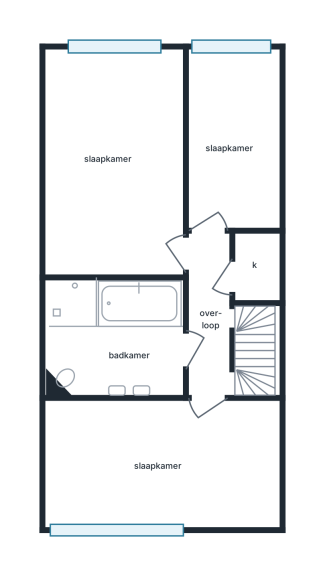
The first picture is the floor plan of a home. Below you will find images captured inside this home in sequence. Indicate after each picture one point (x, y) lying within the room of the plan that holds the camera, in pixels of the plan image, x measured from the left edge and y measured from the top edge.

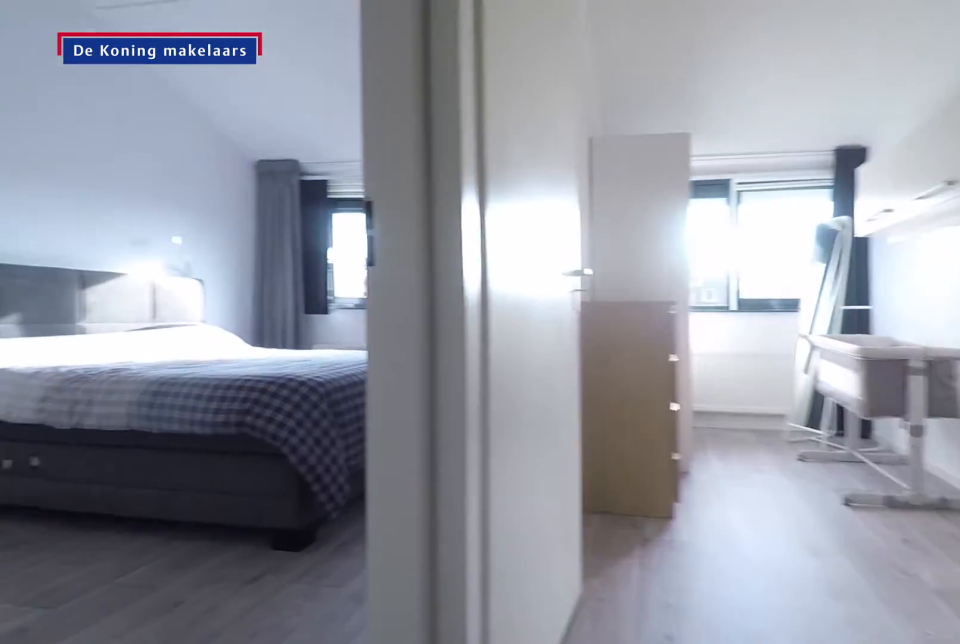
(212, 330)
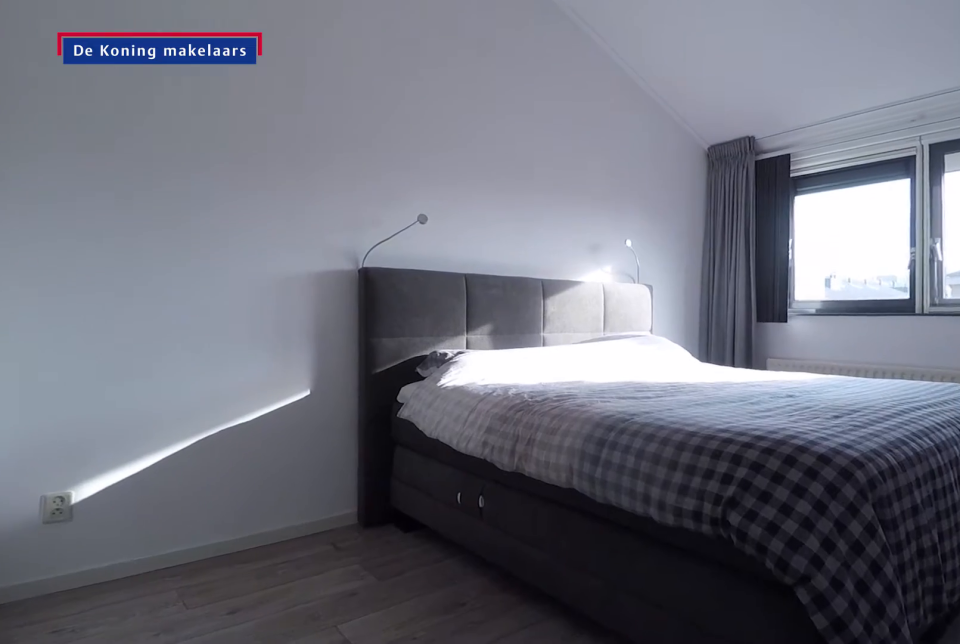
(110, 112)
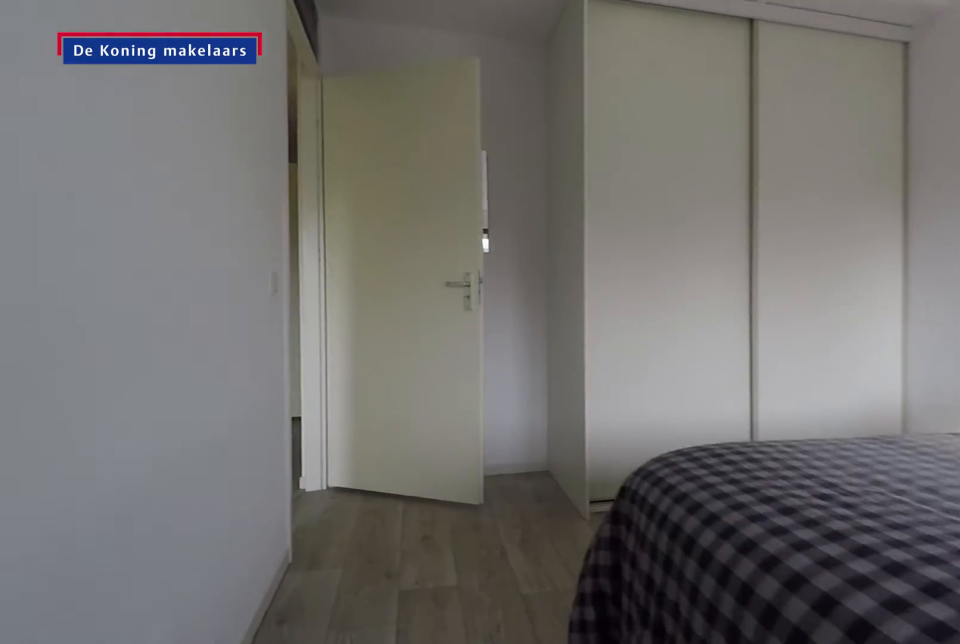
(110, 112)
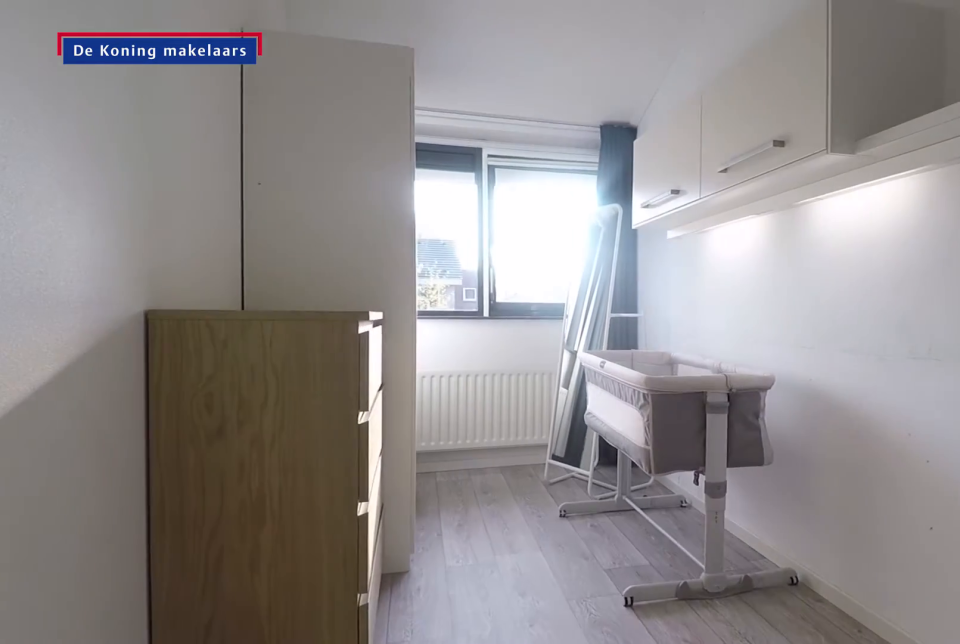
(233, 141)
